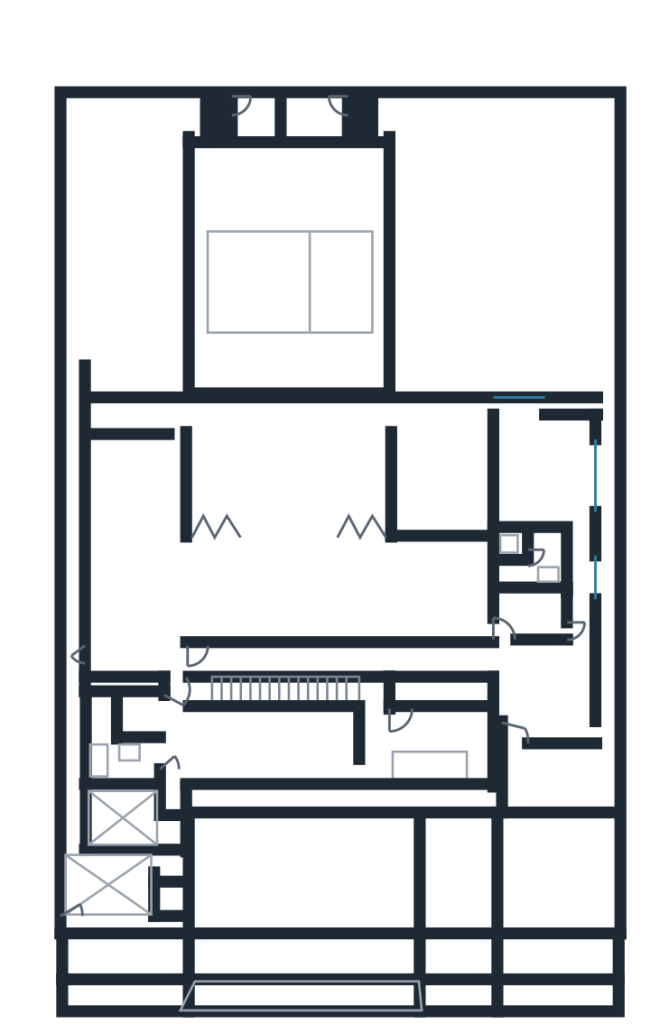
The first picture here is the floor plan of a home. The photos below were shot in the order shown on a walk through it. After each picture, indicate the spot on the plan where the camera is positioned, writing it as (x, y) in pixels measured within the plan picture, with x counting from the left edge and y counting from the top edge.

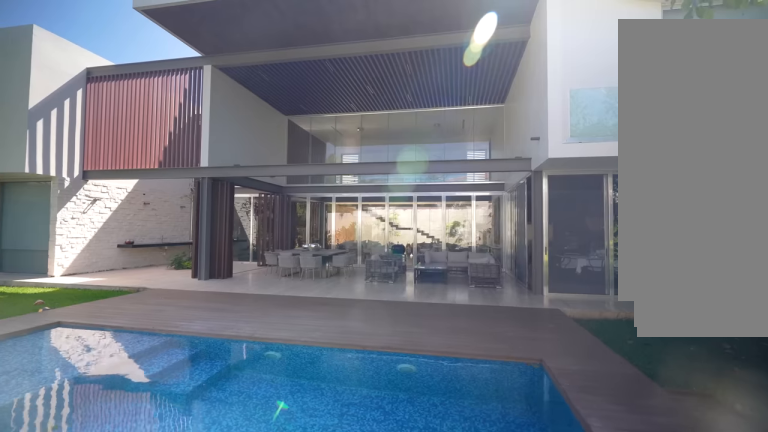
(137, 133)
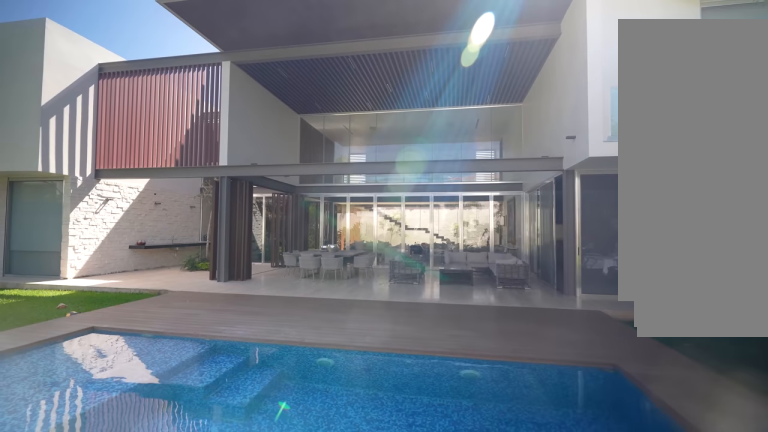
(136, 133)
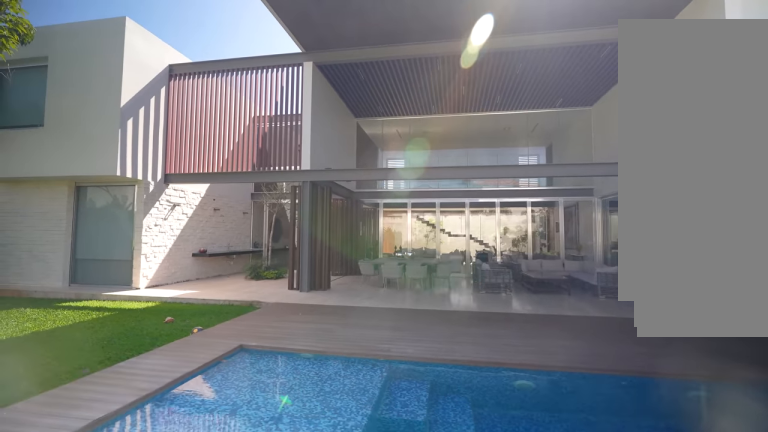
(193, 133)
